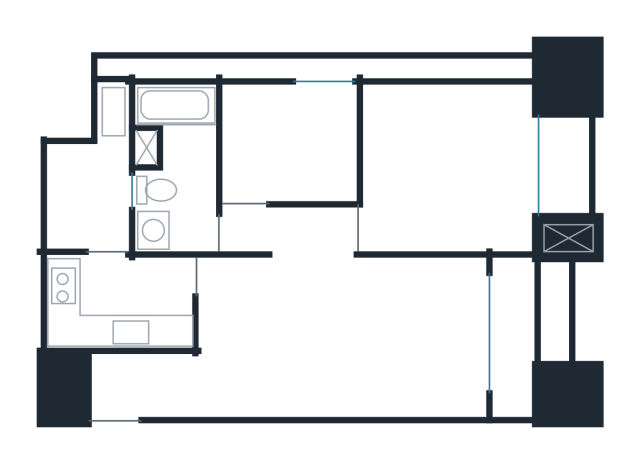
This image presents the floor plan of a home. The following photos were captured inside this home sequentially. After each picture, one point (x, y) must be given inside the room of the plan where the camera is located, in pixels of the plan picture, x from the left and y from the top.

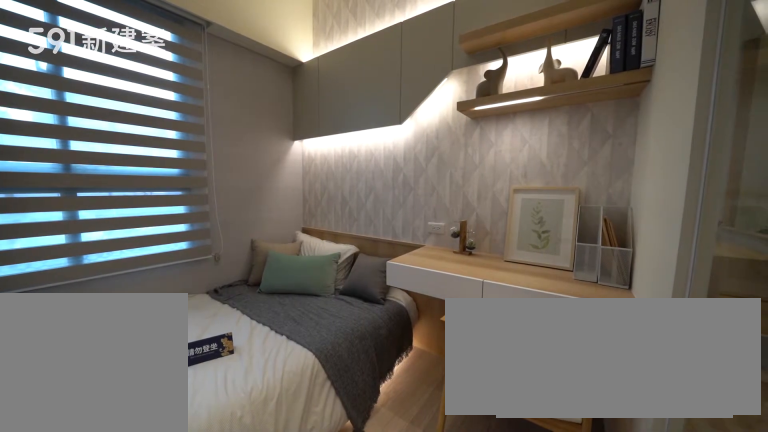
(289, 139)
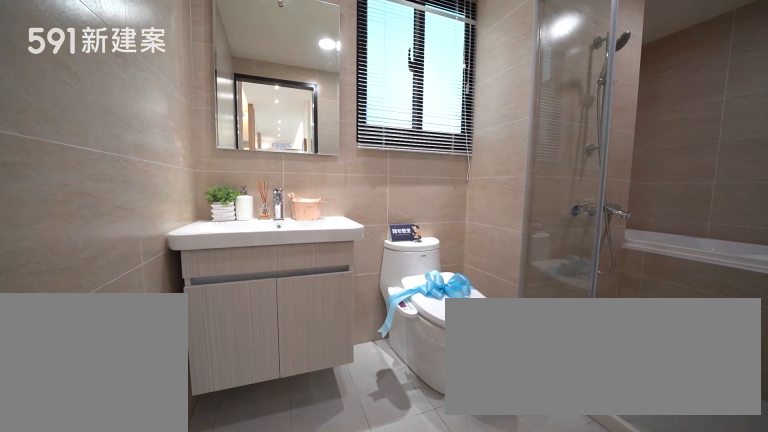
(176, 162)
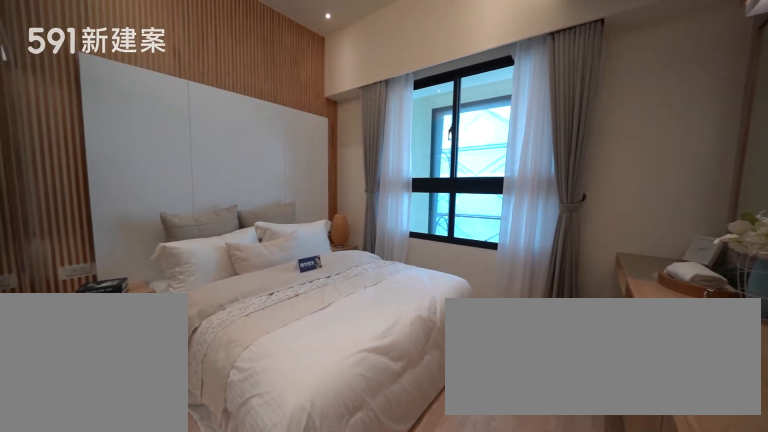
(453, 165)
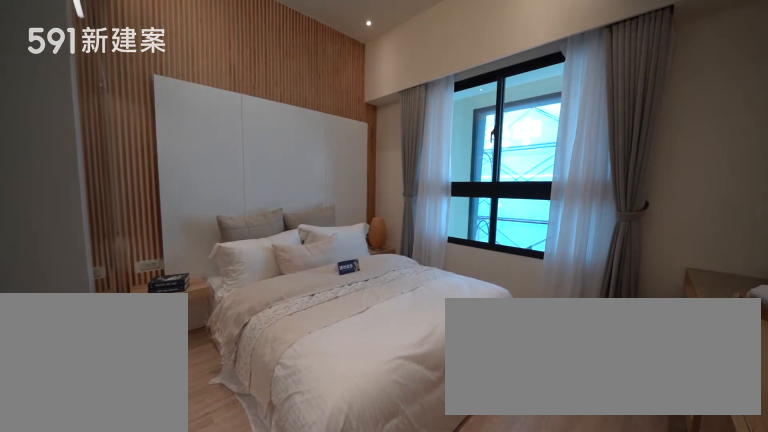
(453, 165)
